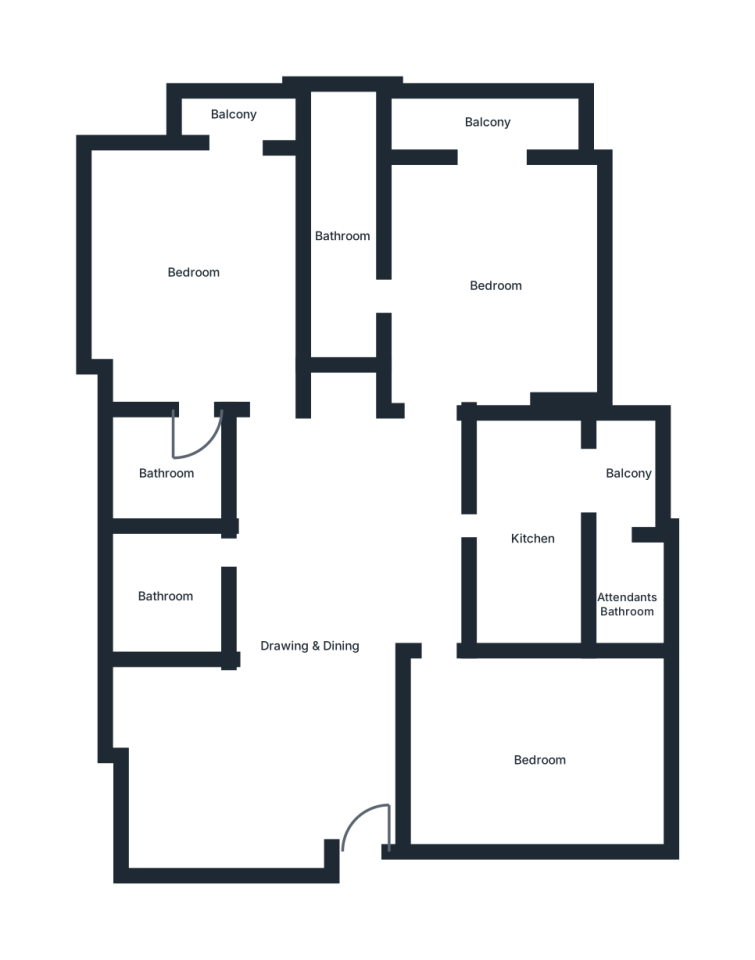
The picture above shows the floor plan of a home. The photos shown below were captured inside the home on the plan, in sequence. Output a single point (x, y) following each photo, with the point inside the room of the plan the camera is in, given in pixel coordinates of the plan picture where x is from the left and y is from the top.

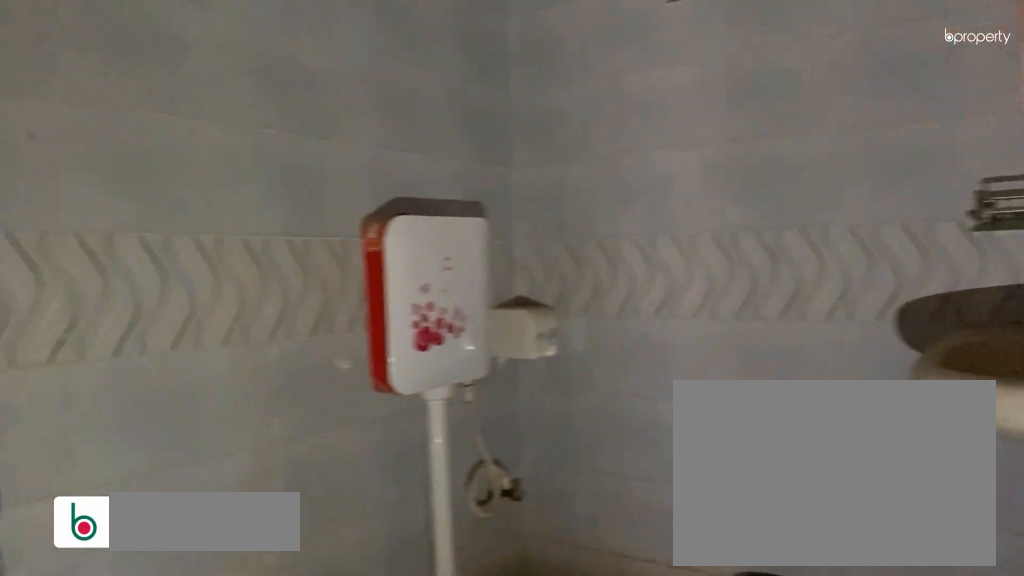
(164, 598)
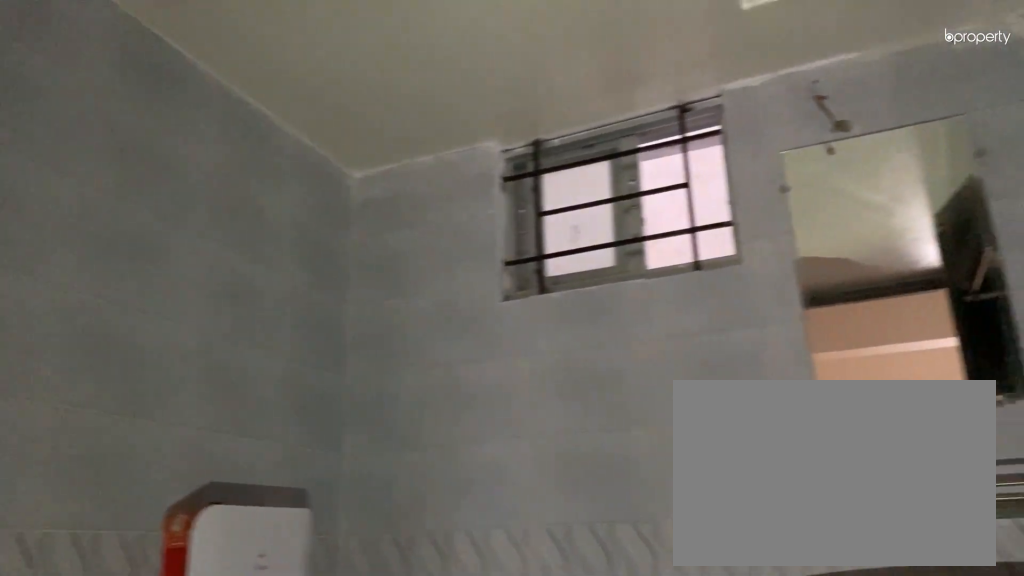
(164, 598)
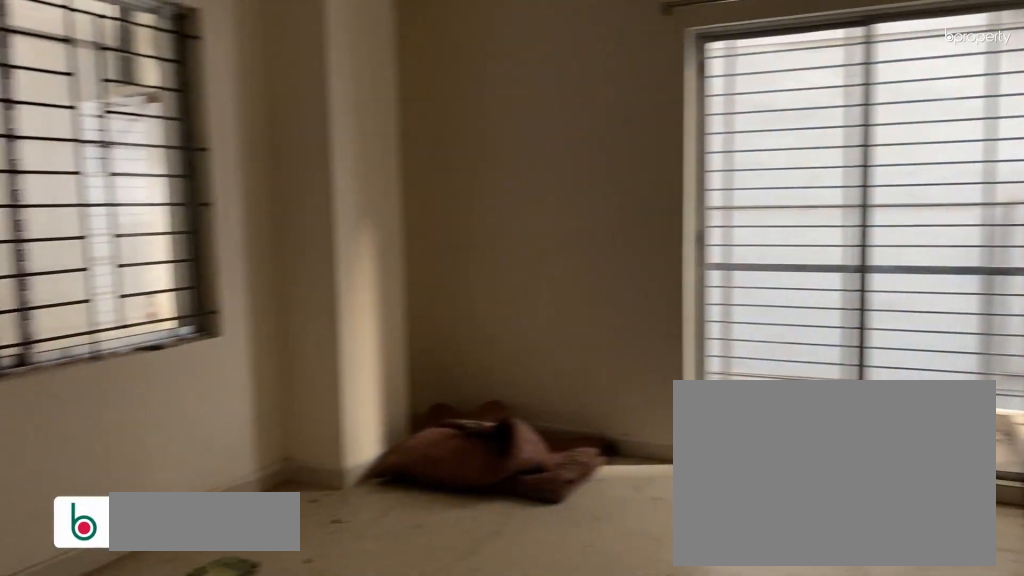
(194, 271)
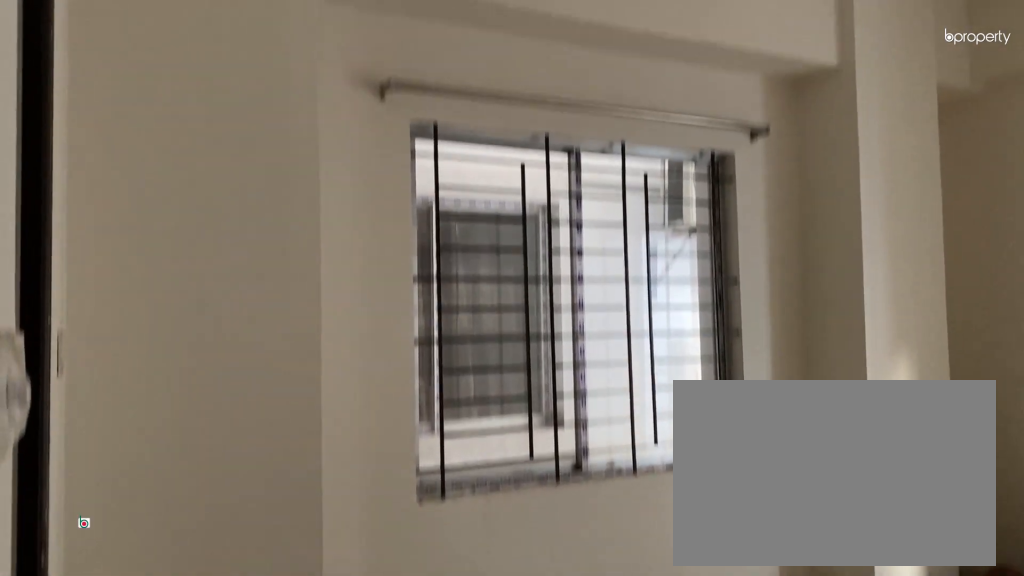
(194, 271)
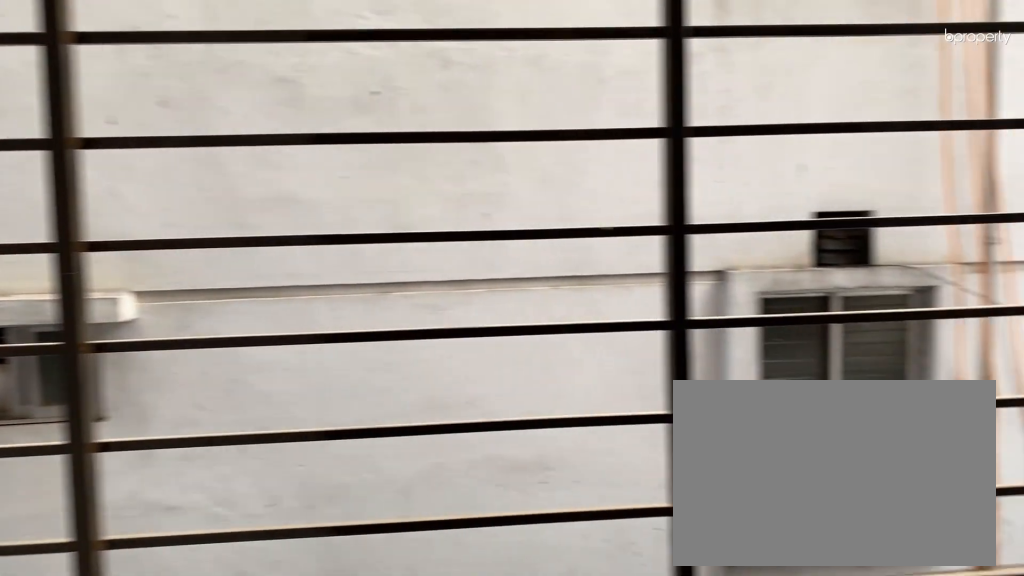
(232, 120)
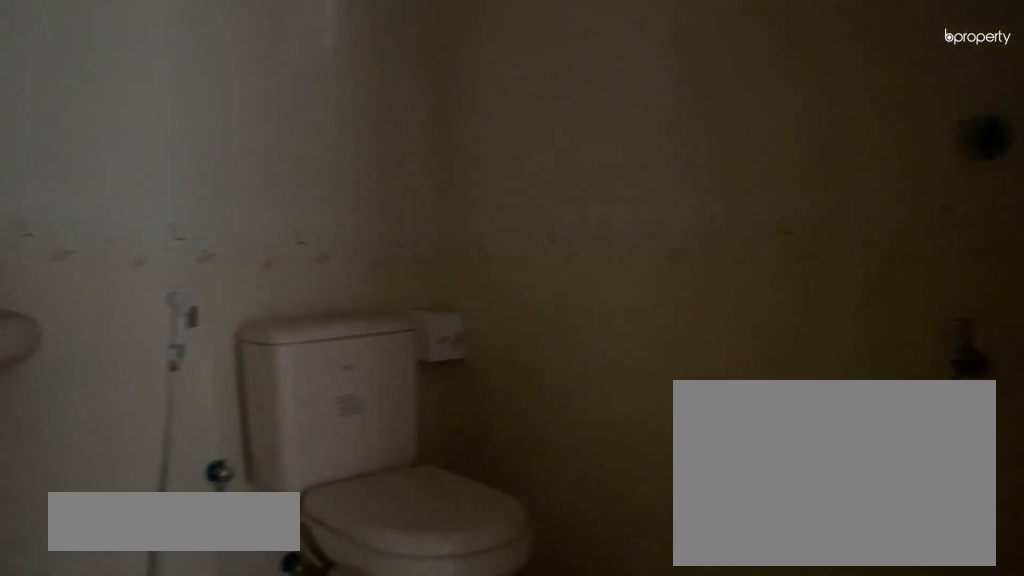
(165, 476)
